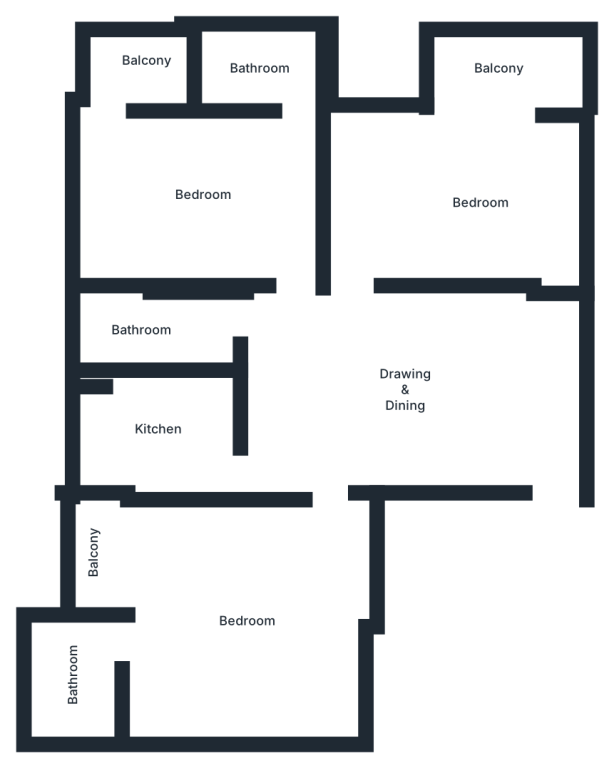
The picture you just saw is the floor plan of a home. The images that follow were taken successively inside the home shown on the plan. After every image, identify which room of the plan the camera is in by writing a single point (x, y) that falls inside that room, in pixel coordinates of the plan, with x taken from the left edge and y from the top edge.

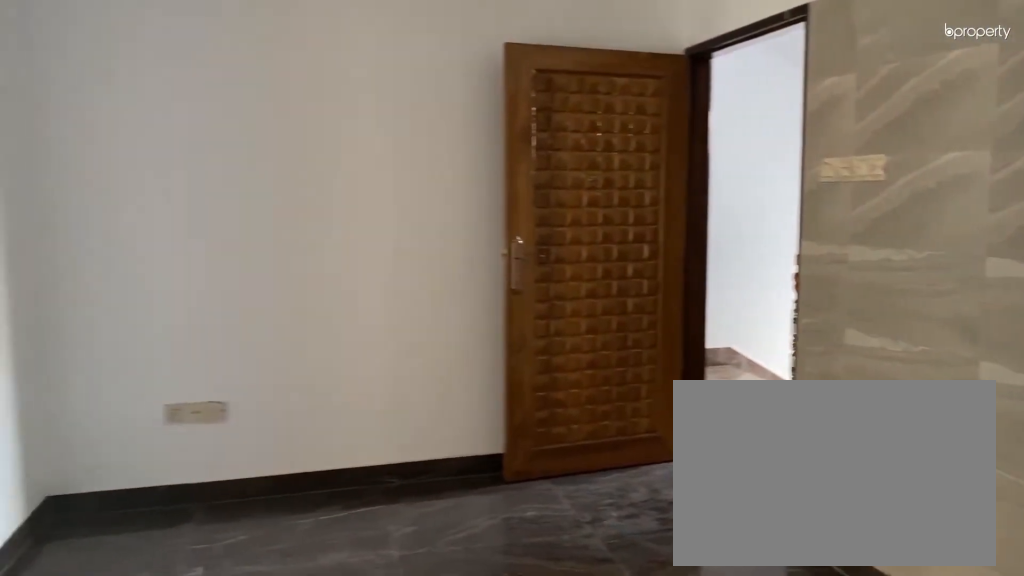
(407, 373)
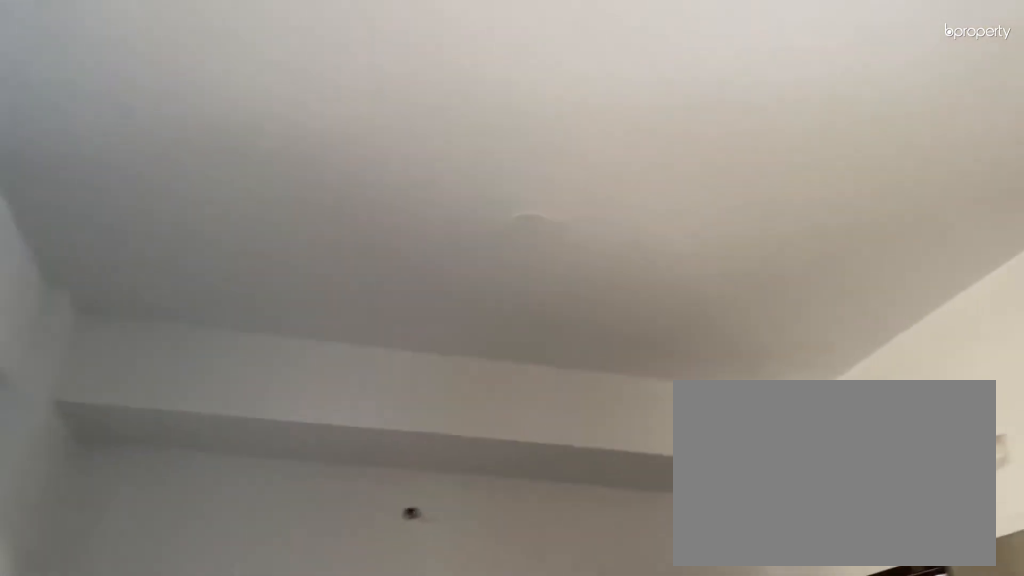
(407, 373)
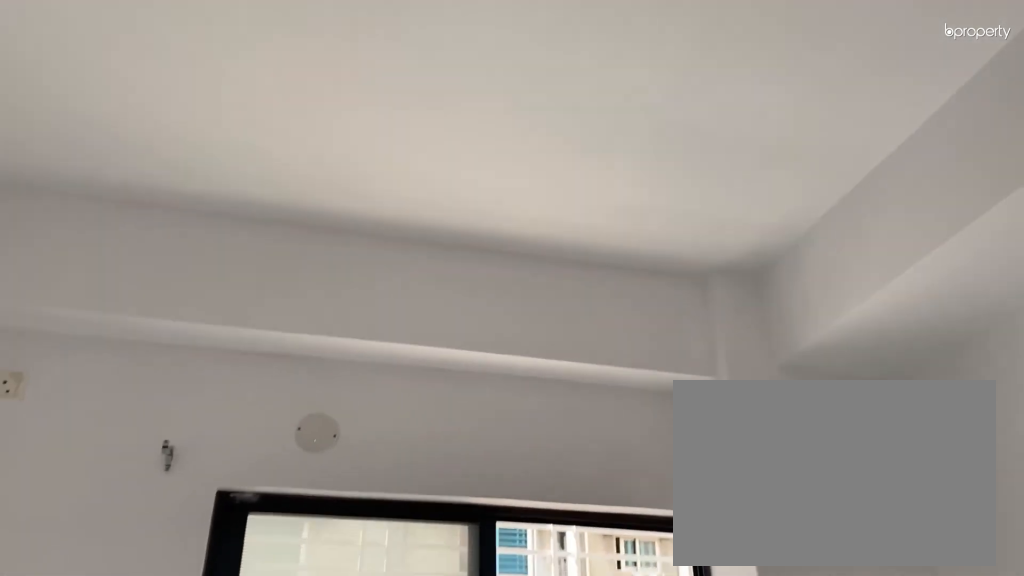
(485, 199)
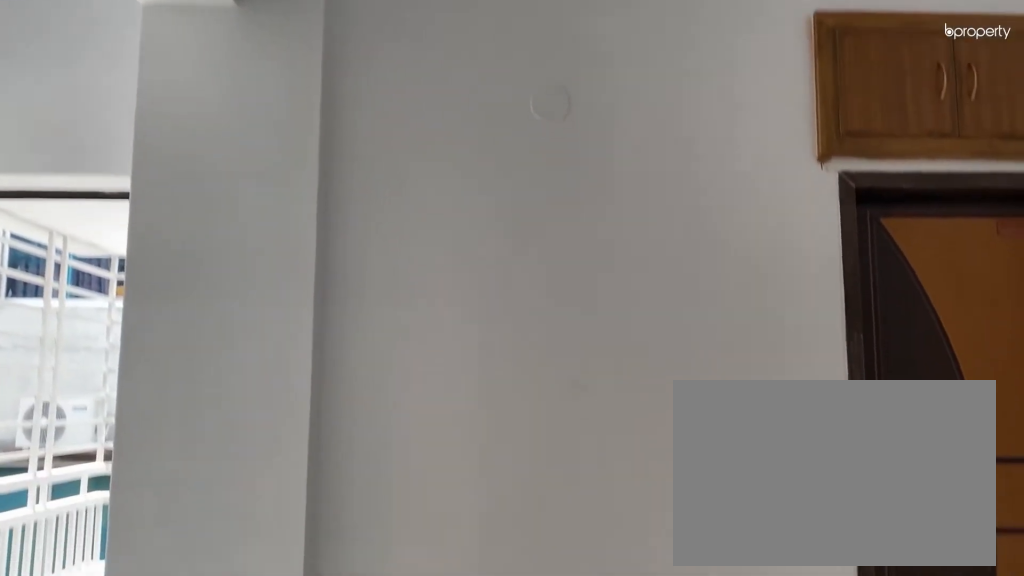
(210, 190)
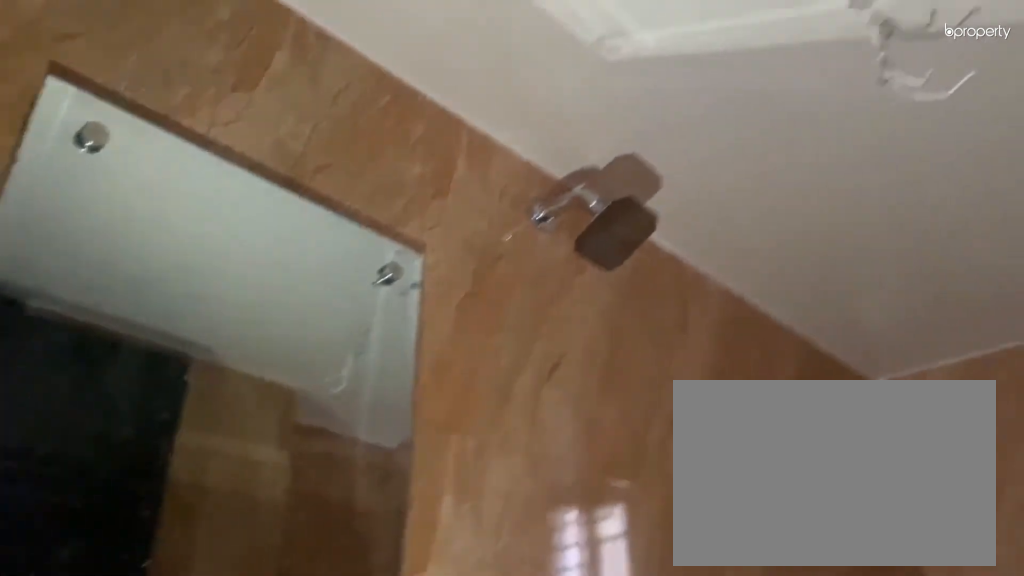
(157, 329)
